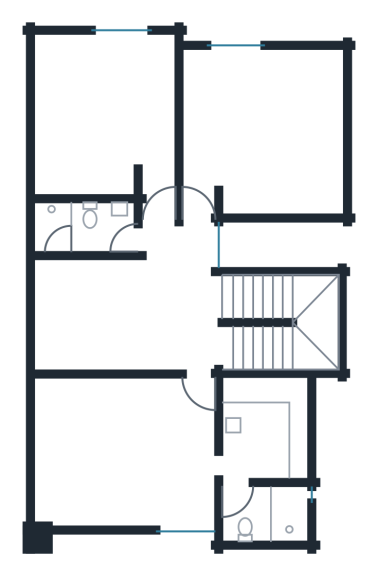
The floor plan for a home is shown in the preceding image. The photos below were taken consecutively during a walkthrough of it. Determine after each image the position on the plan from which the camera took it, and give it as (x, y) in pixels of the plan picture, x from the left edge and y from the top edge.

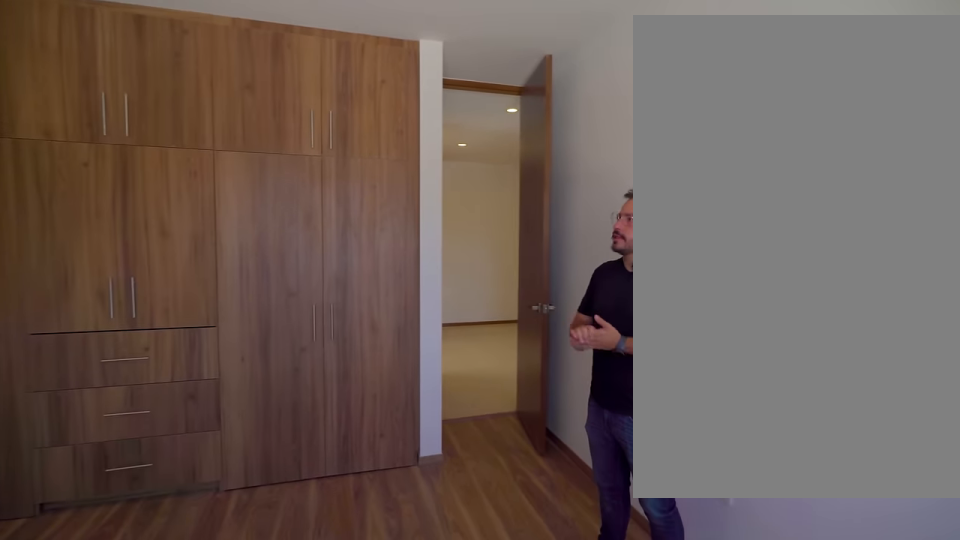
(202, 68)
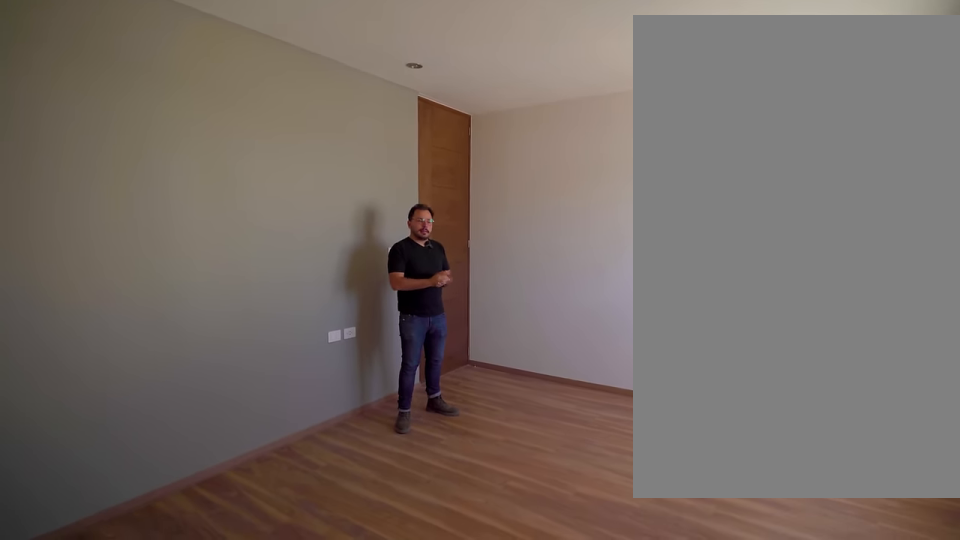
(56, 506)
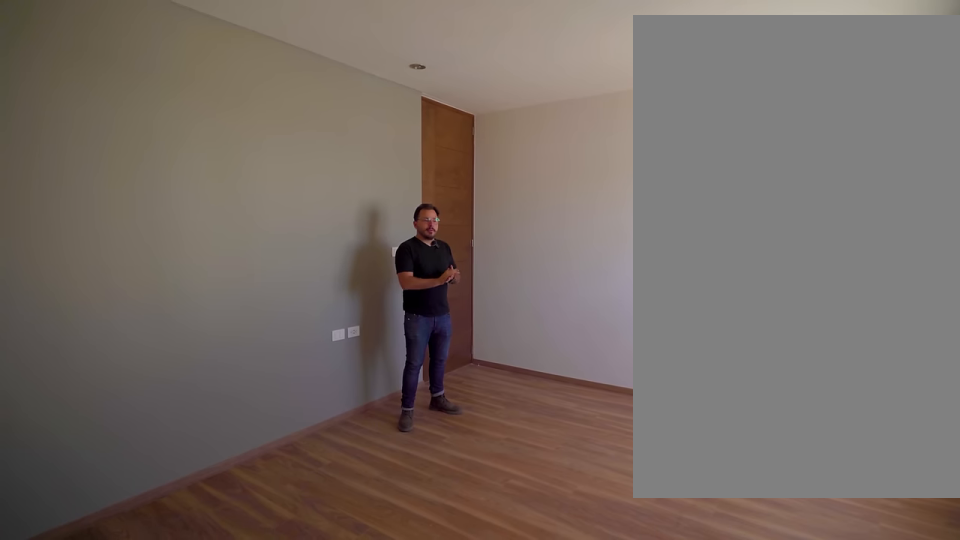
(56, 506)
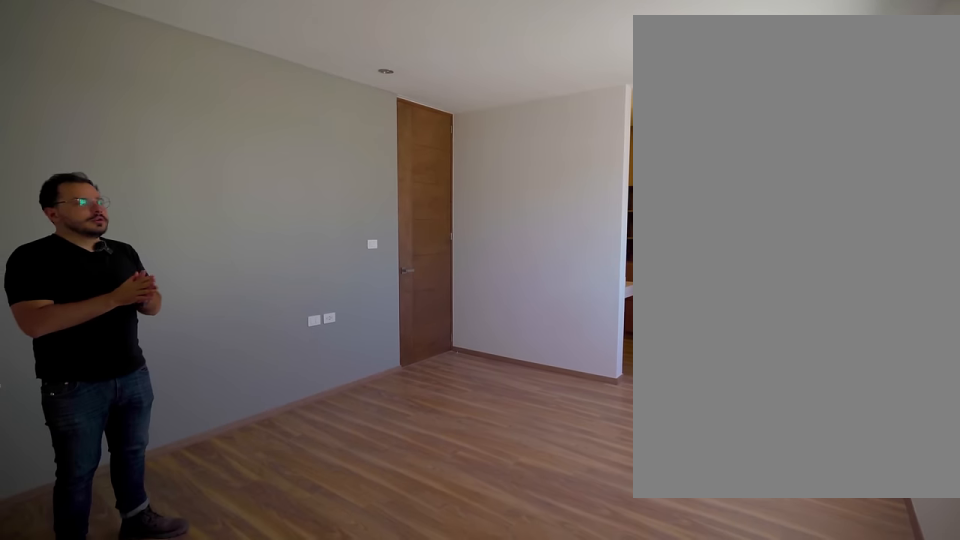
(54, 504)
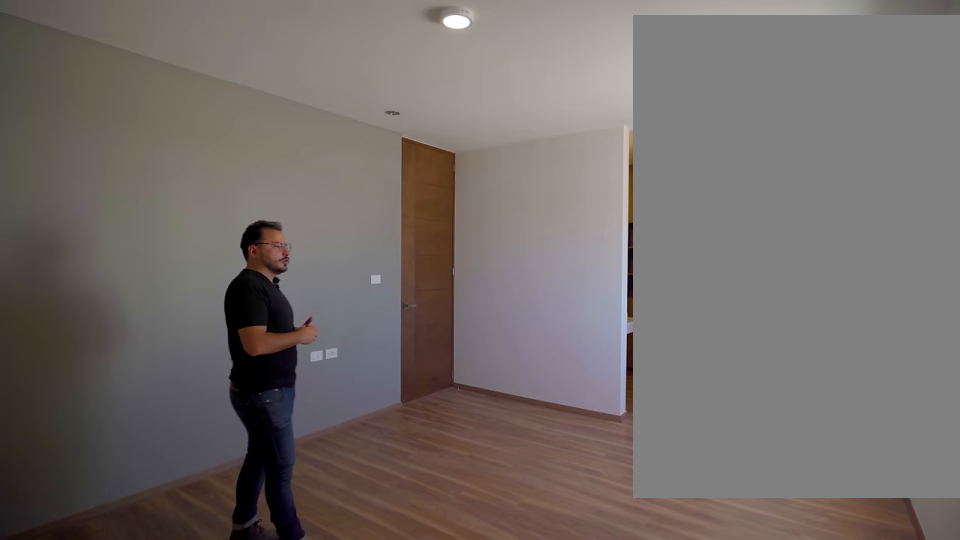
(54, 504)
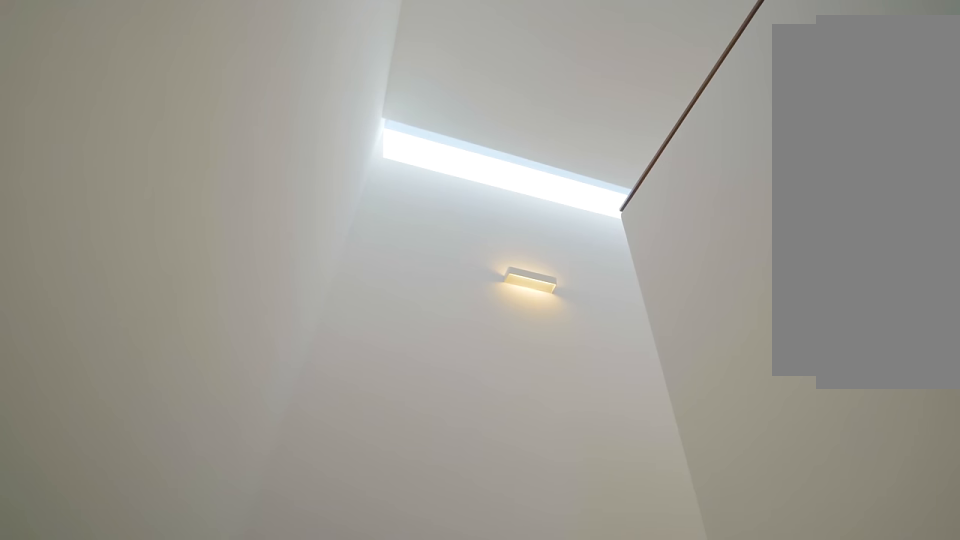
(276, 300)
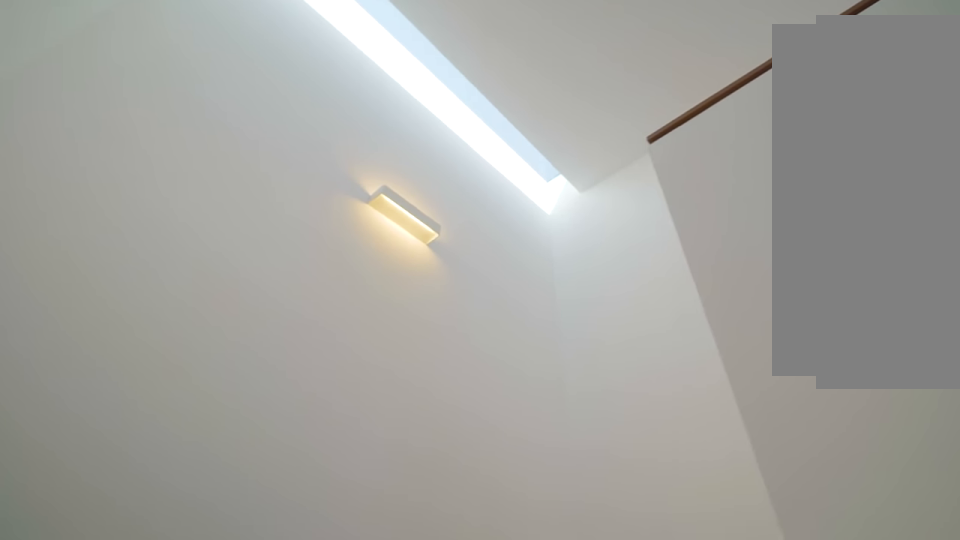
(278, 294)
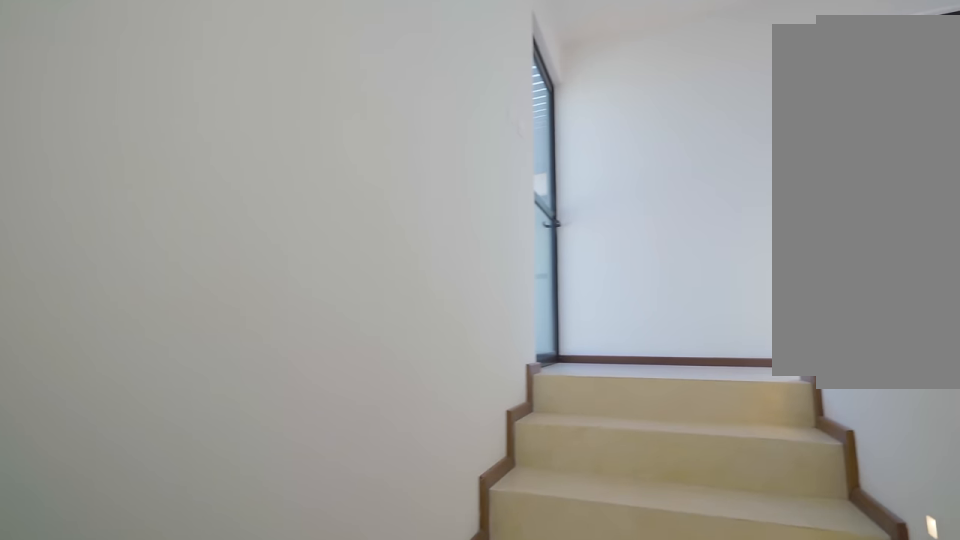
(312, 317)
